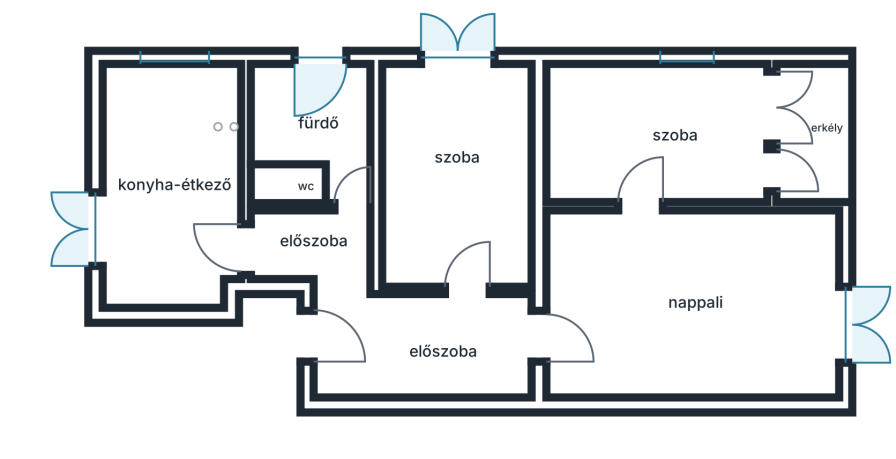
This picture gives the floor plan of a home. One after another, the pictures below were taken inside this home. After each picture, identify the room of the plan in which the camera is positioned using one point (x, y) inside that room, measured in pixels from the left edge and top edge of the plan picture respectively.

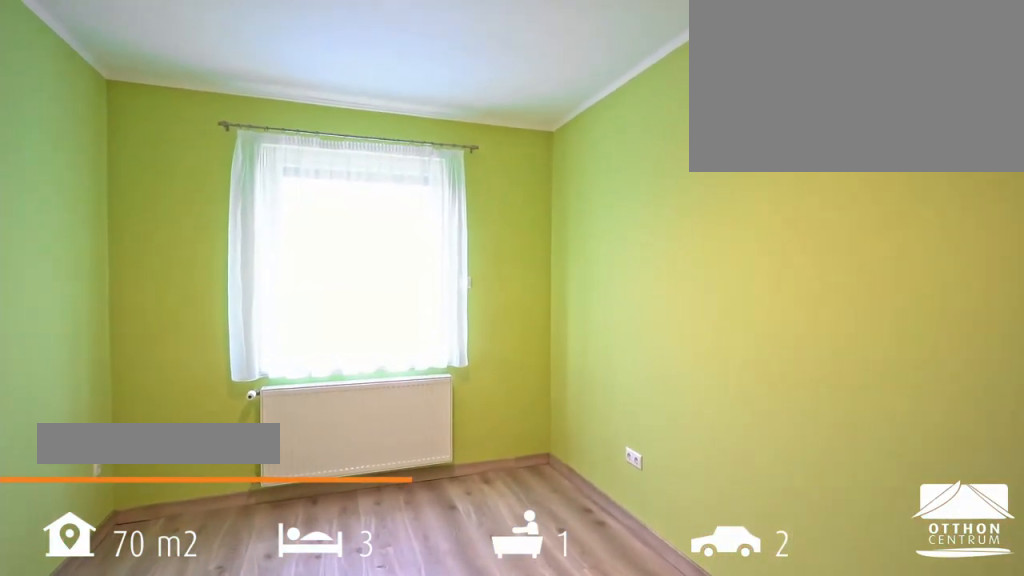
(455, 177)
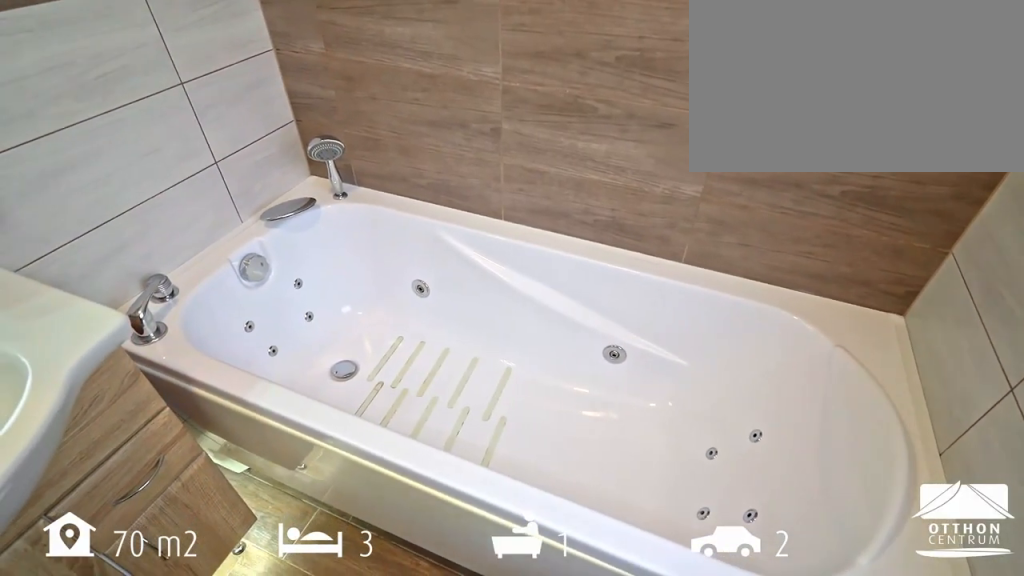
(323, 120)
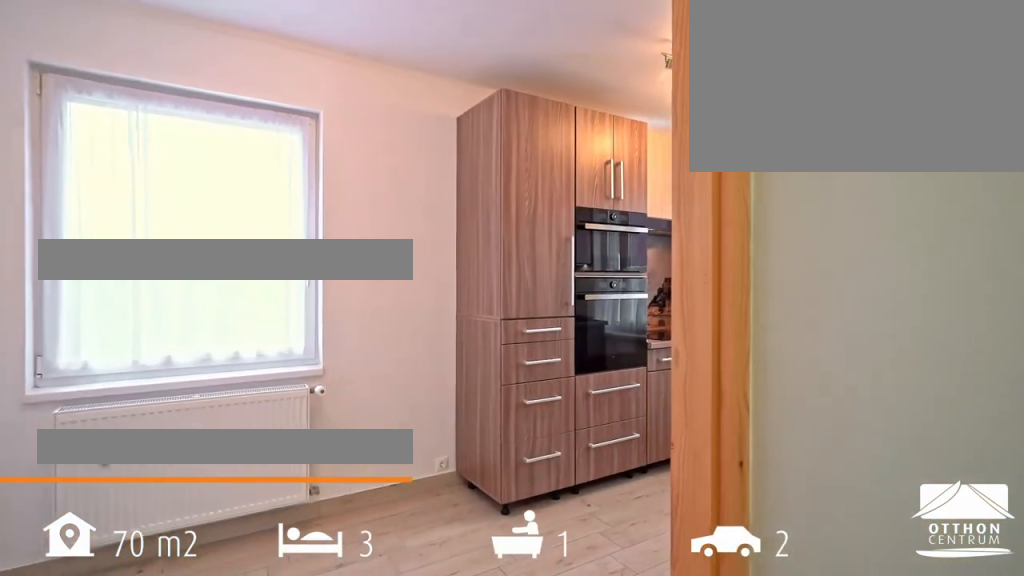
(165, 163)
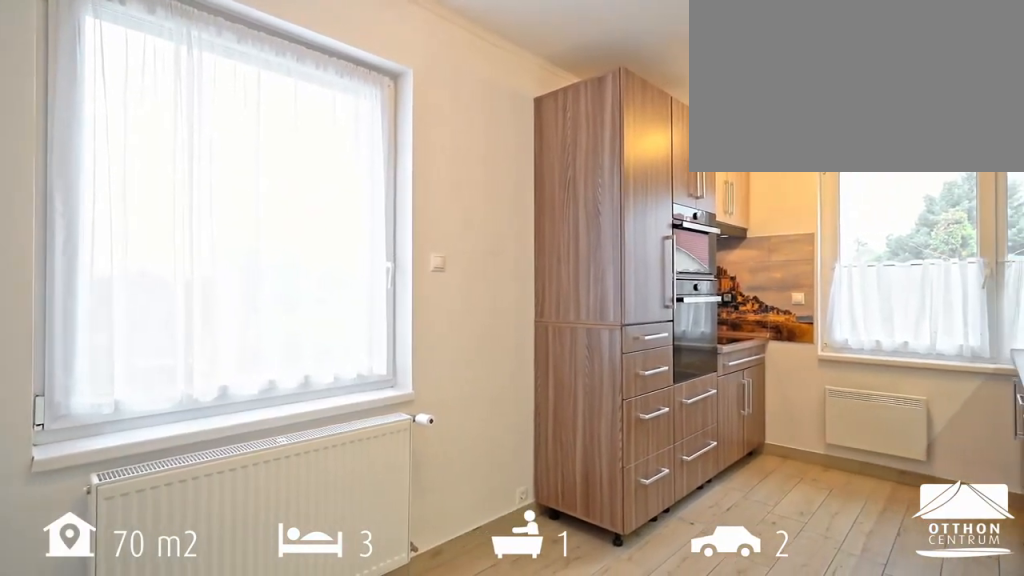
(166, 164)
